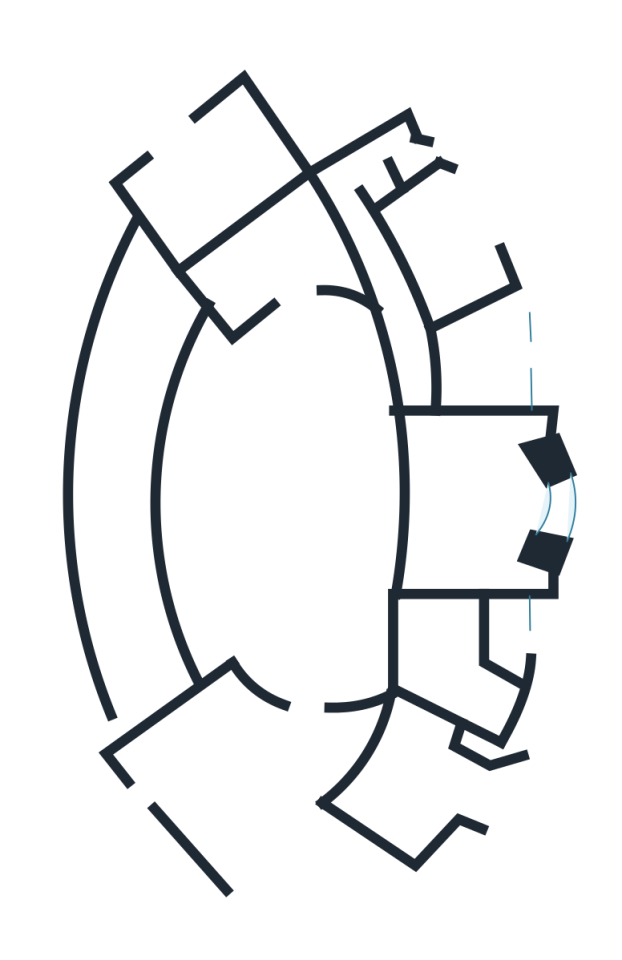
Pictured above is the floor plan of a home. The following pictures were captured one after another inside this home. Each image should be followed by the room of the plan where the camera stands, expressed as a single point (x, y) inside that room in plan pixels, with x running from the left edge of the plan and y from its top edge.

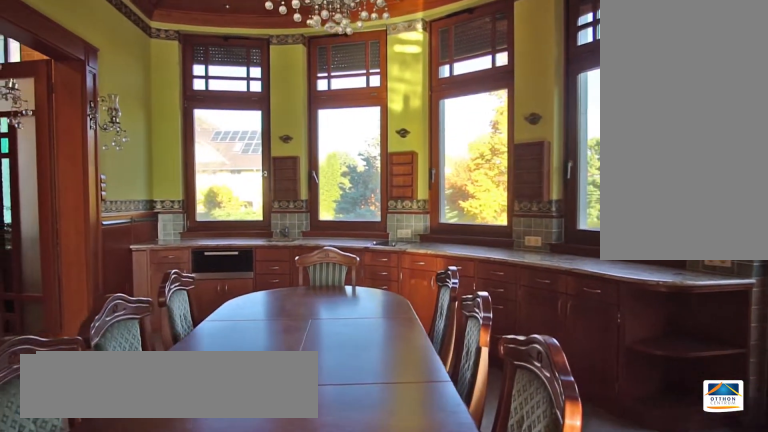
(420, 781)
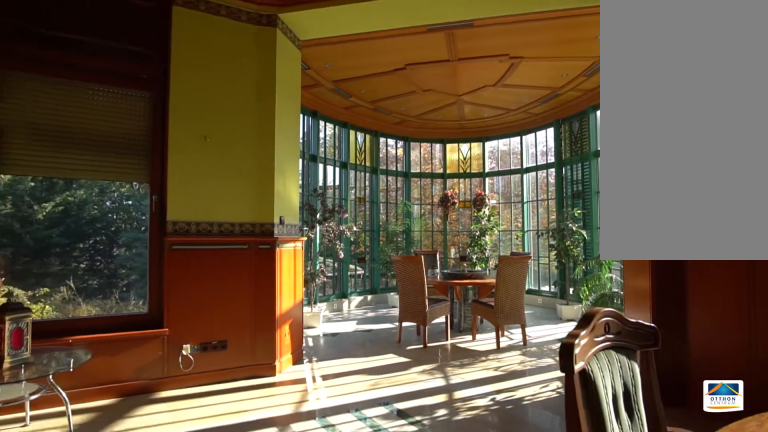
(278, 832)
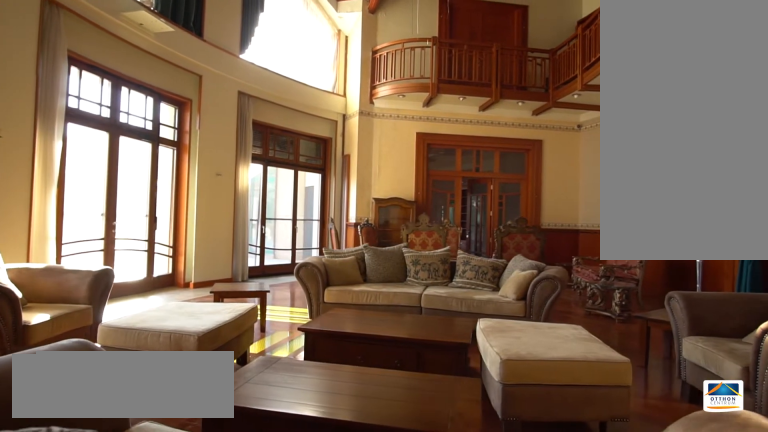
(313, 494)
